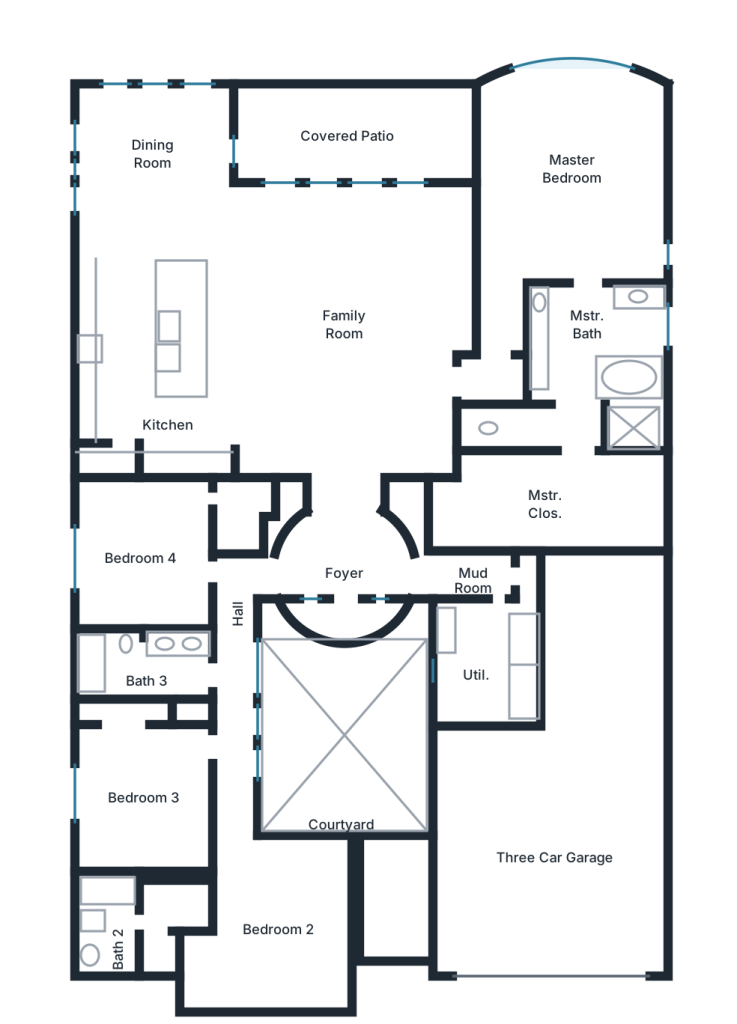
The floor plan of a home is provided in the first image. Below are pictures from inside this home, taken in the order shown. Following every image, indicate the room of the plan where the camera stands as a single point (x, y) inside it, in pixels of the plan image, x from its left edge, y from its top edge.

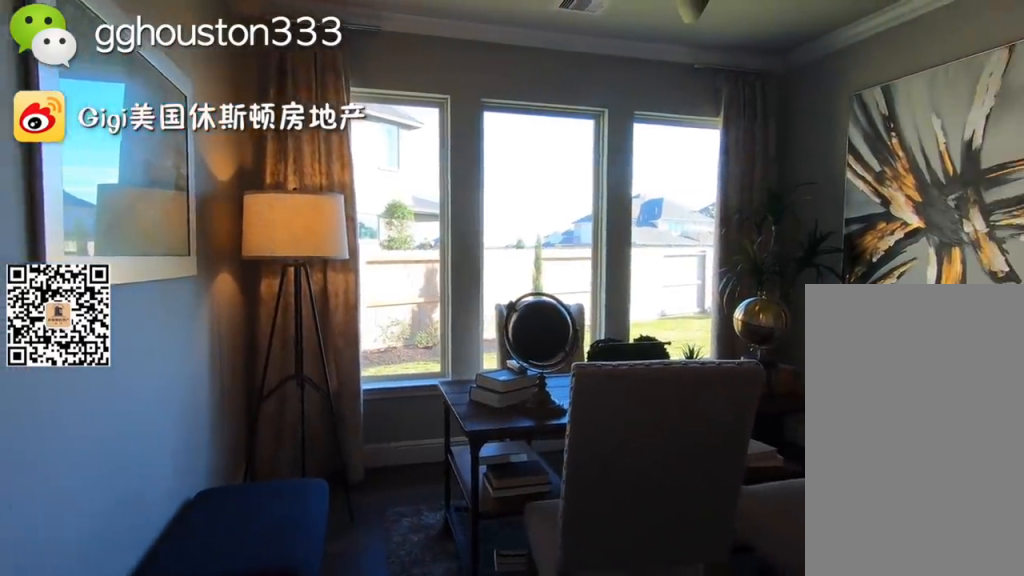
(143, 556)
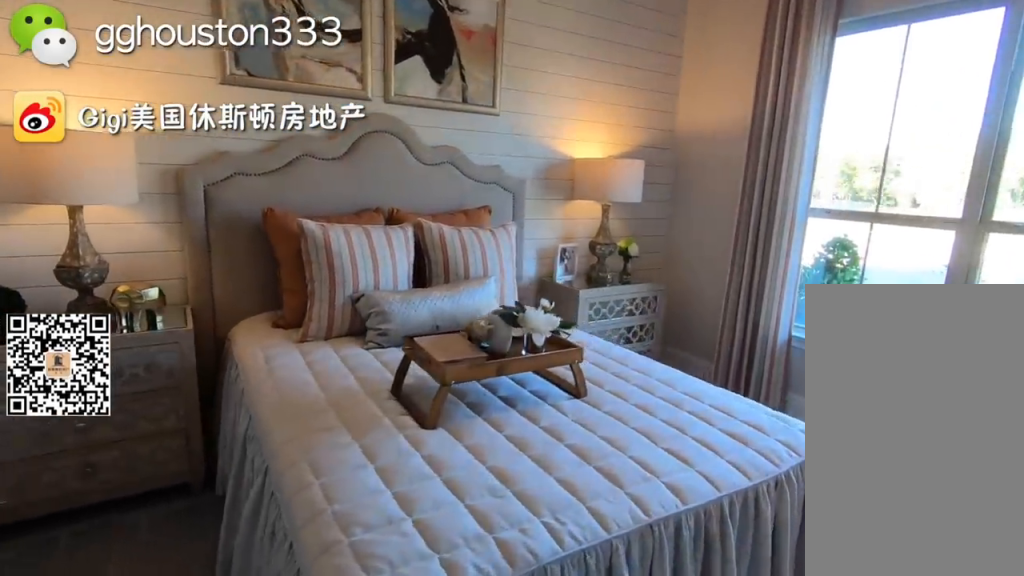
(271, 927)
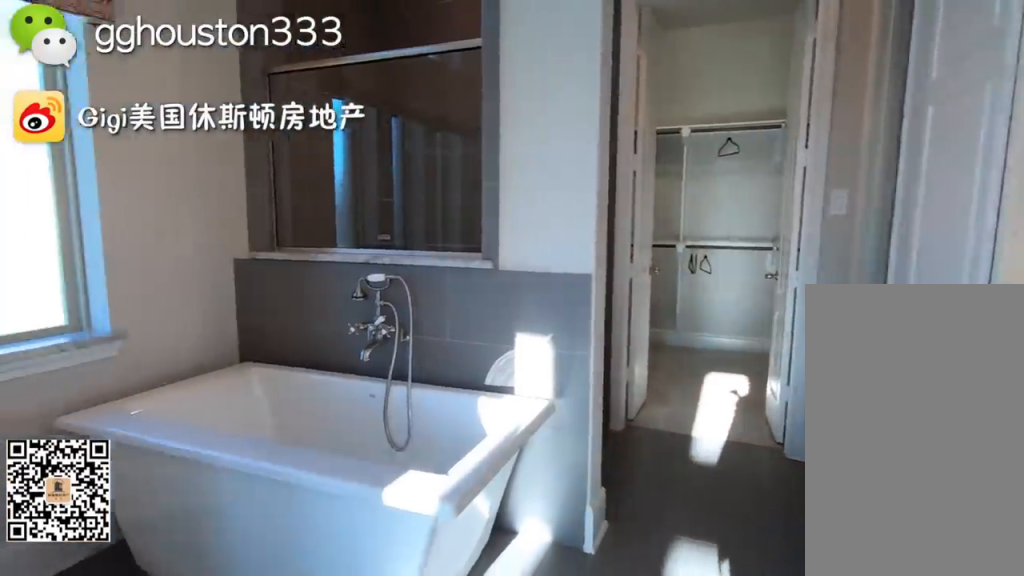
(586, 344)
